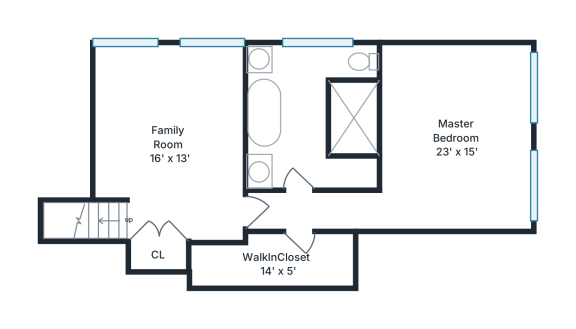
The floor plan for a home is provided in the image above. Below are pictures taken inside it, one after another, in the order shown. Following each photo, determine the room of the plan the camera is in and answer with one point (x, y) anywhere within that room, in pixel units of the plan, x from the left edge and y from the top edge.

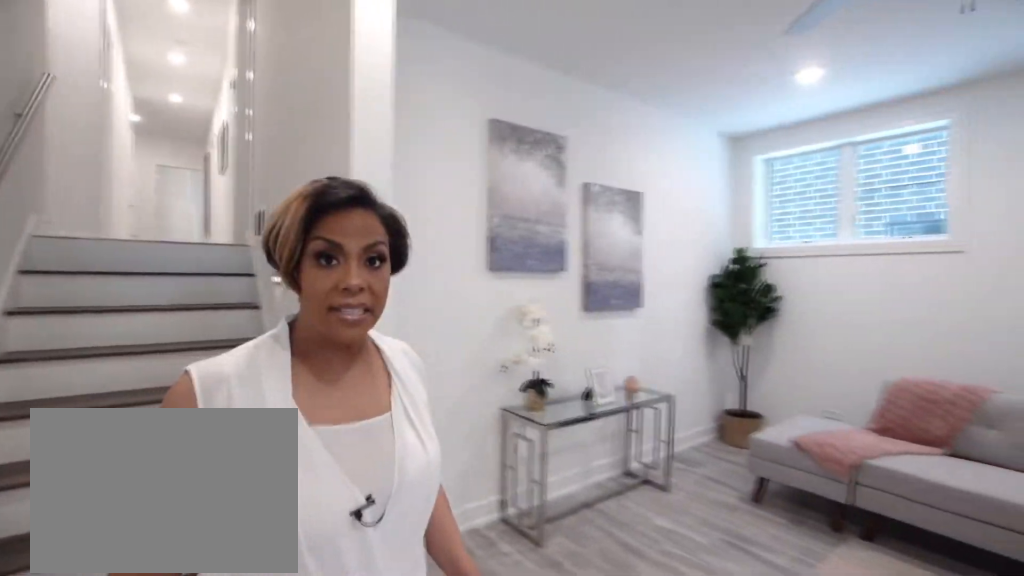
(170, 139)
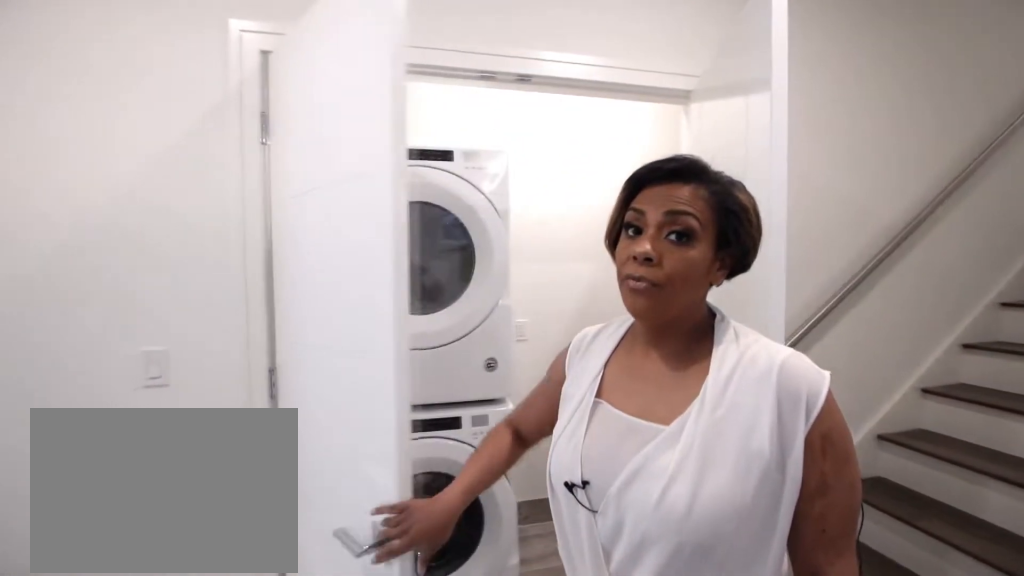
(170, 139)
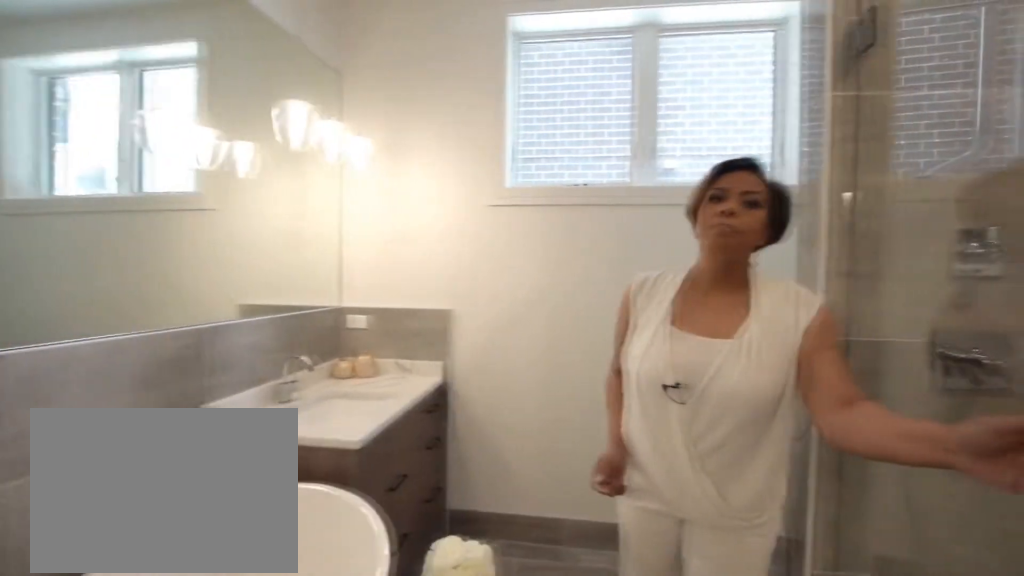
(313, 118)
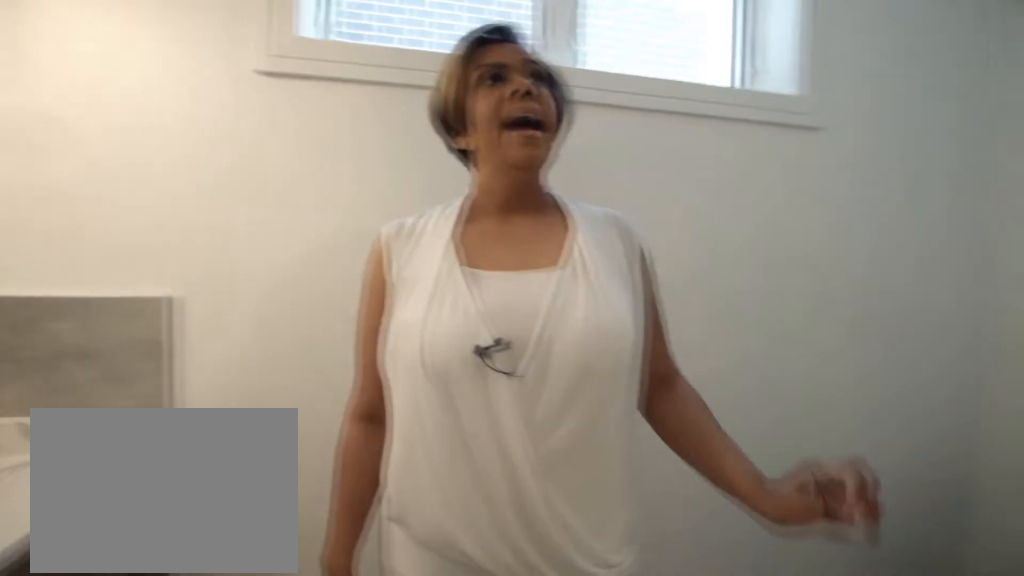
(313, 118)
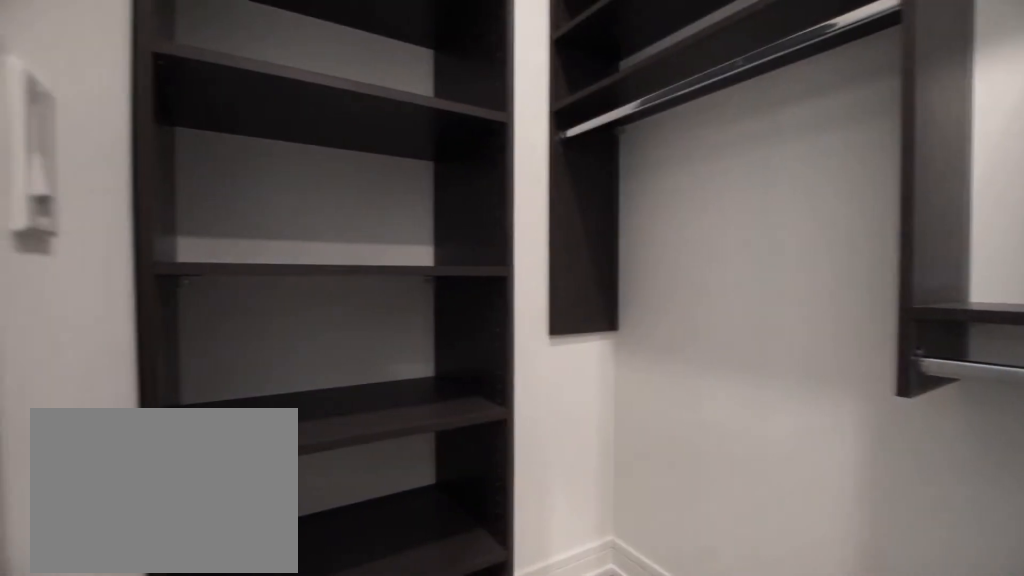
(275, 261)
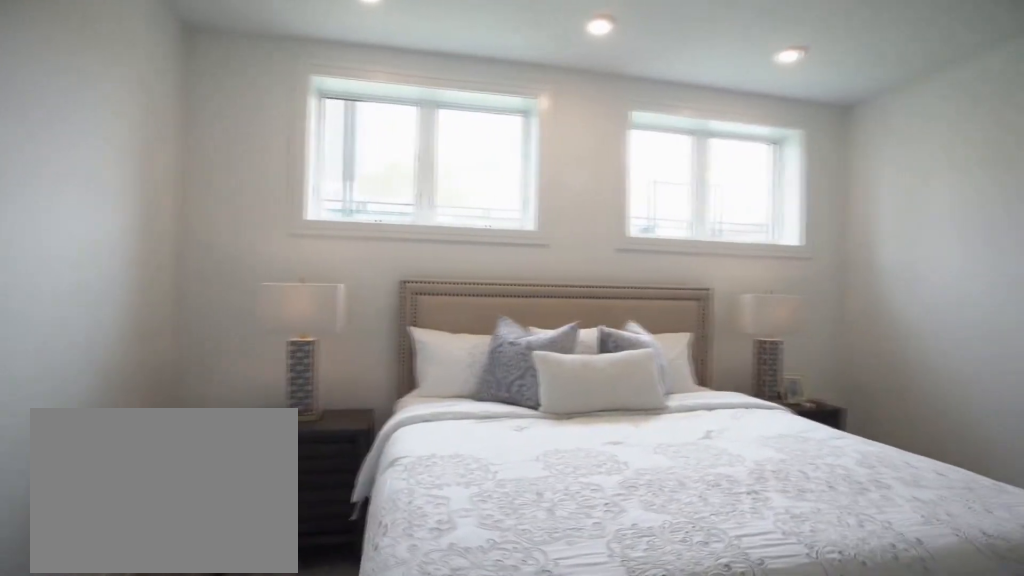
(455, 134)
